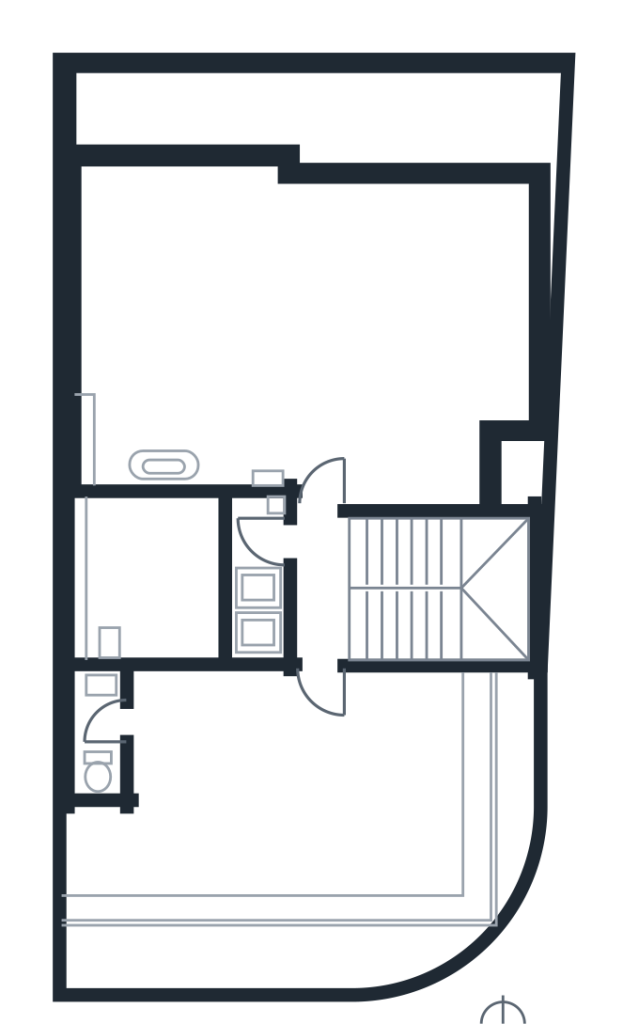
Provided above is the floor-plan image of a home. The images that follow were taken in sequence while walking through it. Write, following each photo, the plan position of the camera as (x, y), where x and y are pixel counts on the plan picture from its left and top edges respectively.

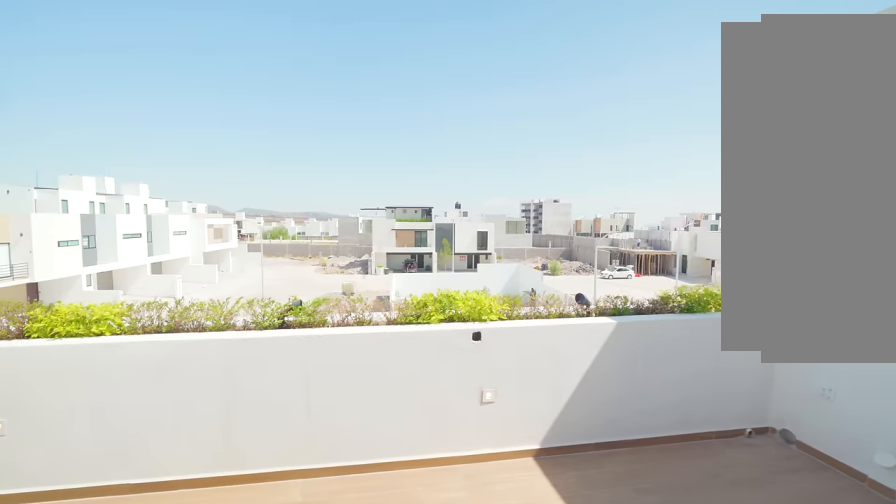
(331, 767)
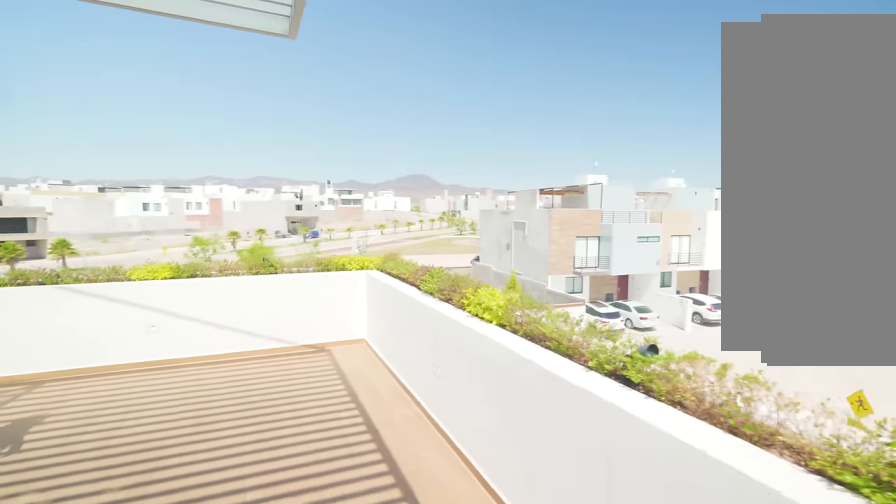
(333, 781)
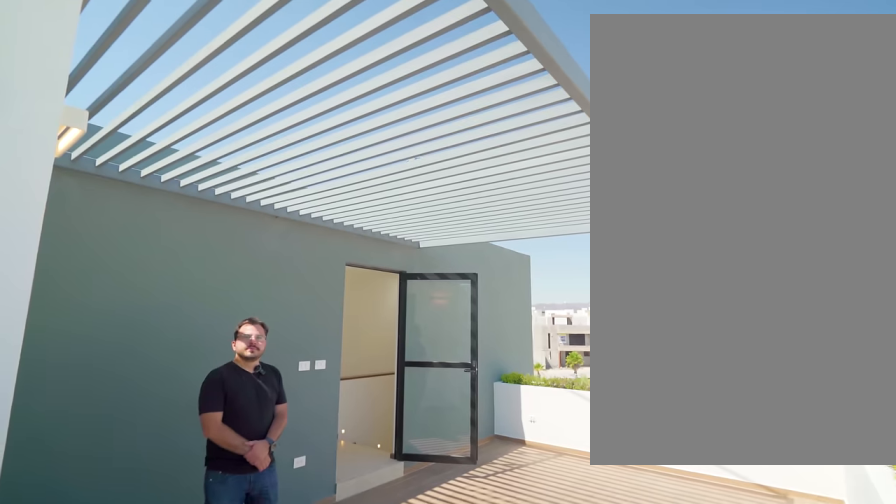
(100, 892)
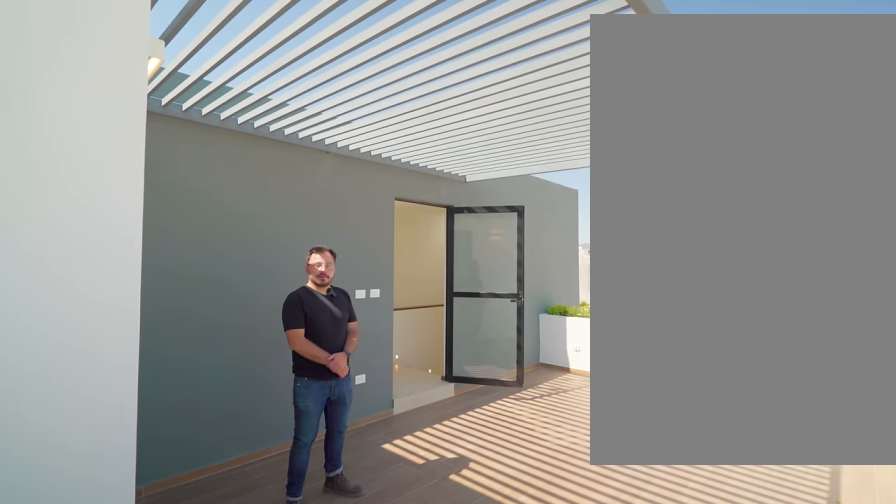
(99, 891)
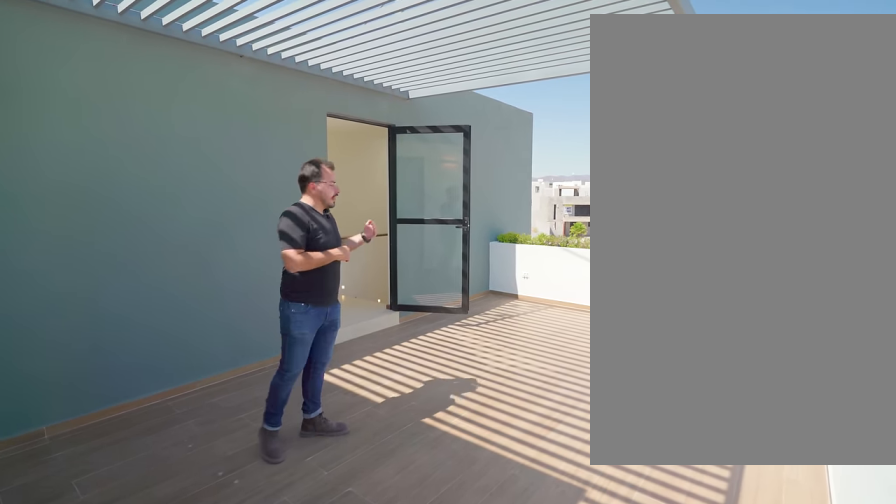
(99, 891)
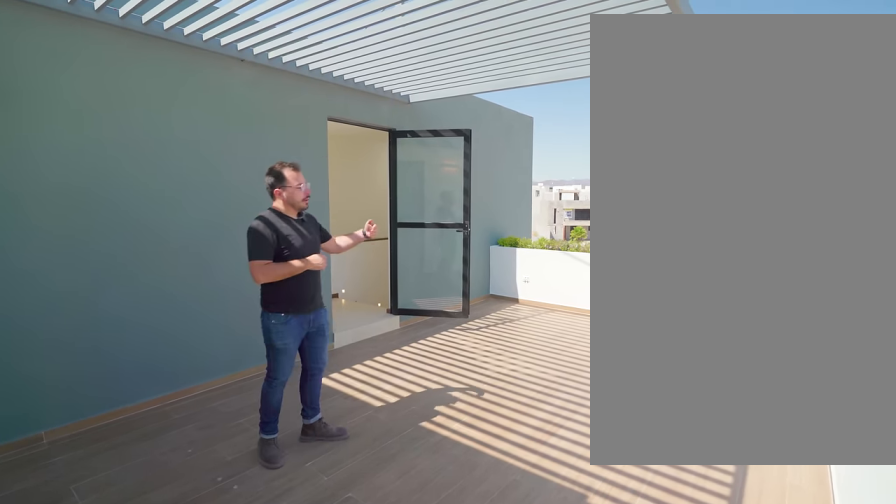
(99, 891)
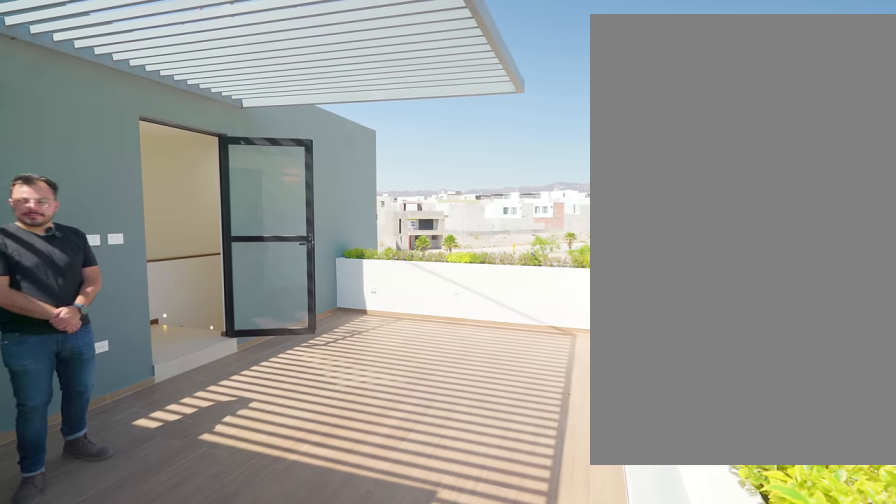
(100, 891)
